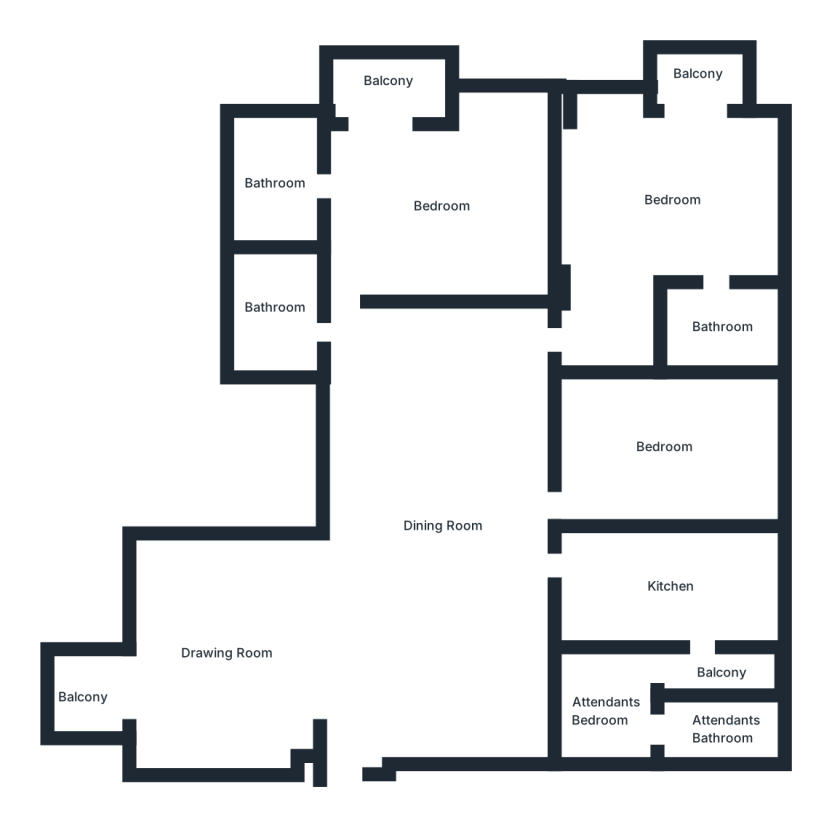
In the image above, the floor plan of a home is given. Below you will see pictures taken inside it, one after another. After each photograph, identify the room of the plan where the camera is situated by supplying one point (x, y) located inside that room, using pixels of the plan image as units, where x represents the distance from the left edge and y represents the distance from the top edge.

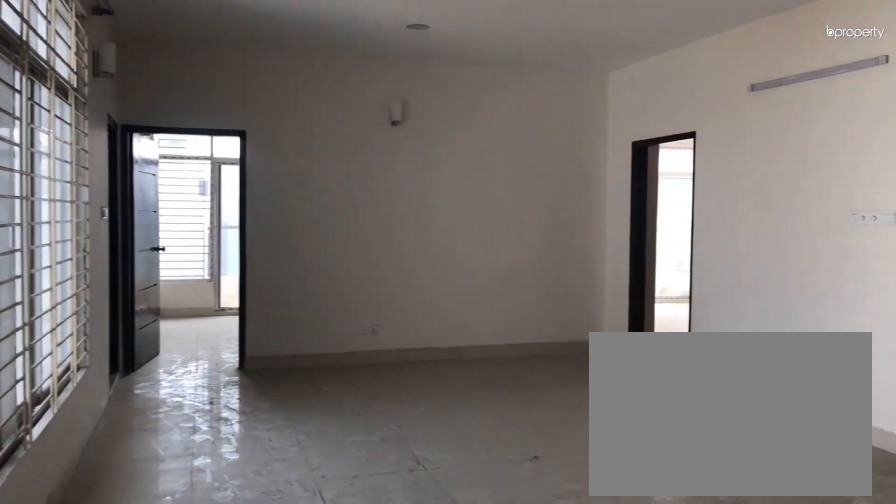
(441, 526)
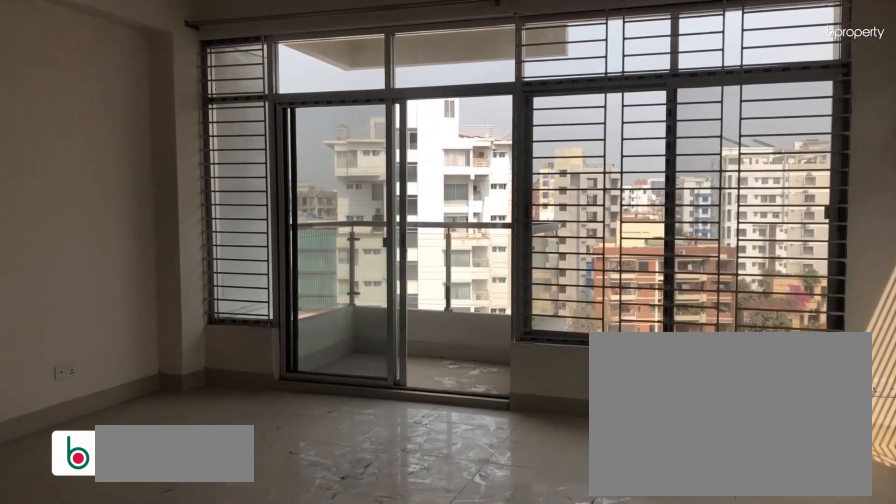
(213, 654)
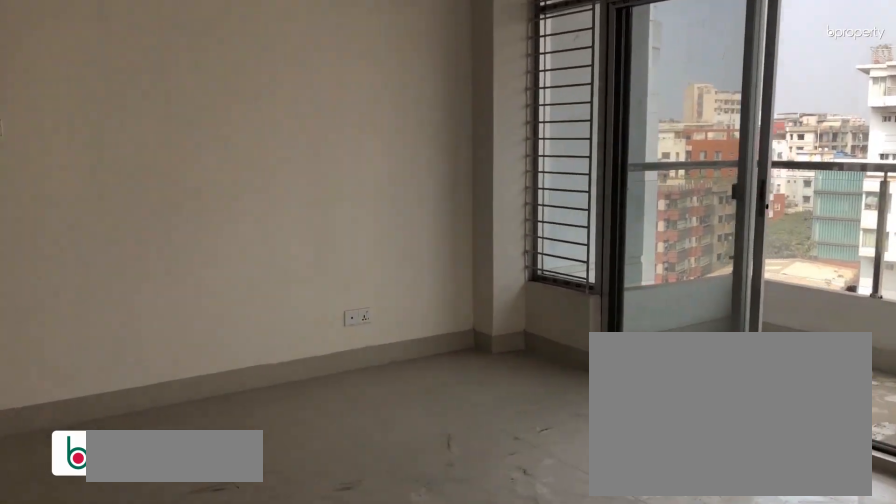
(213, 654)
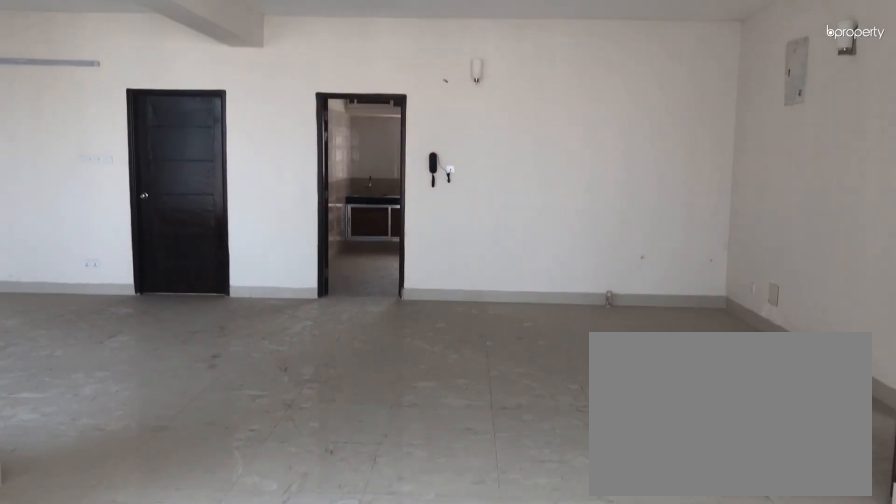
(213, 654)
